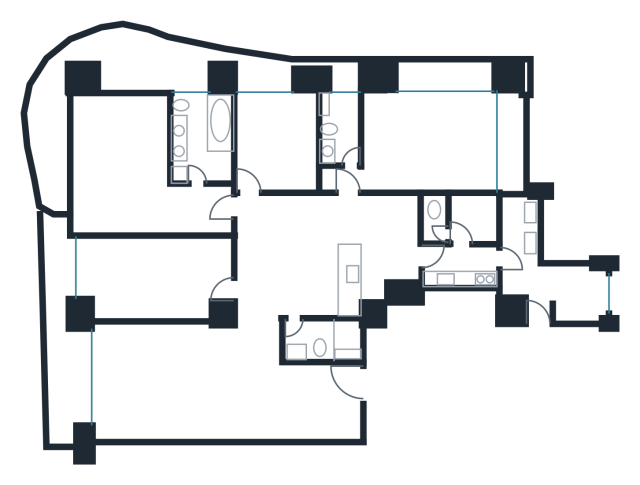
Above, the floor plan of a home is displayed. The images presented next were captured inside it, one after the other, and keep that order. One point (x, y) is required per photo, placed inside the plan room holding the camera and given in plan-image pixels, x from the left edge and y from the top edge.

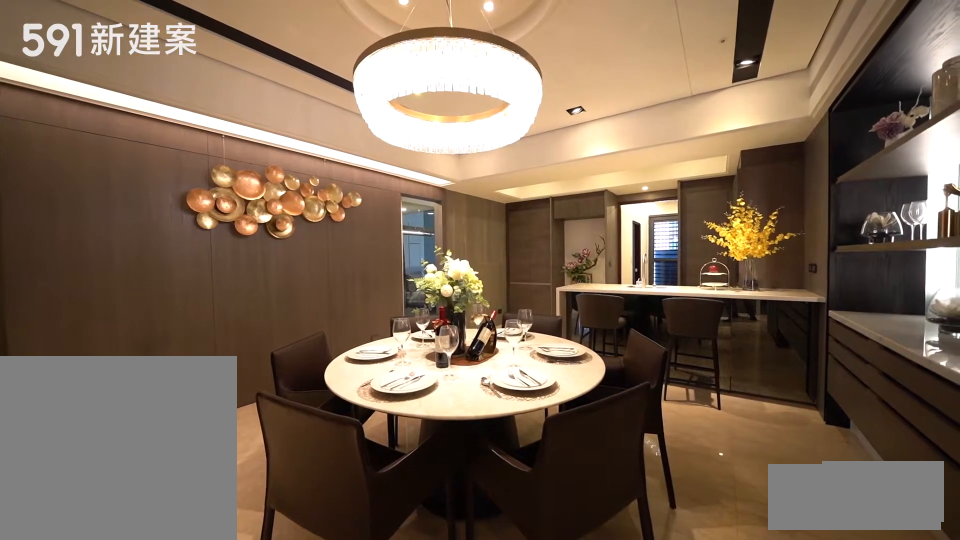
(283, 255)
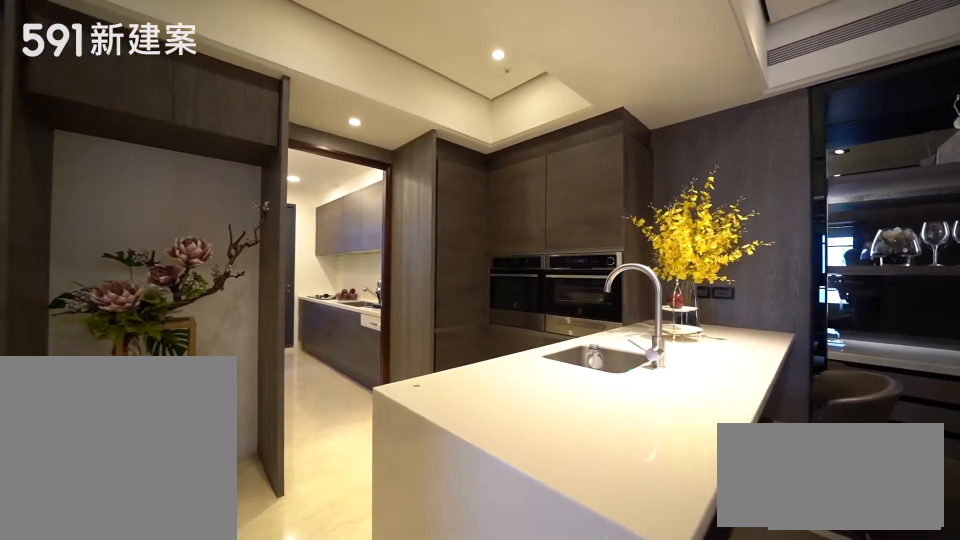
(373, 252)
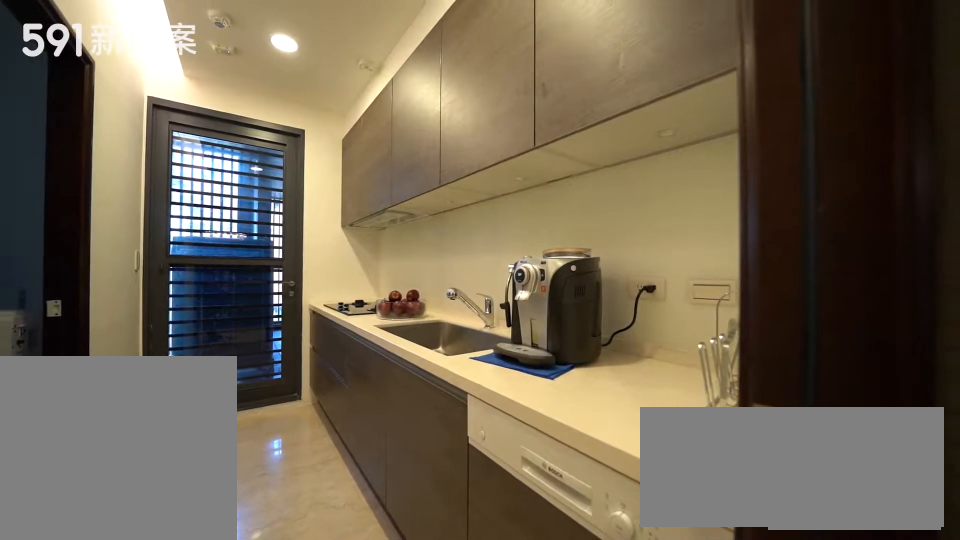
(464, 267)
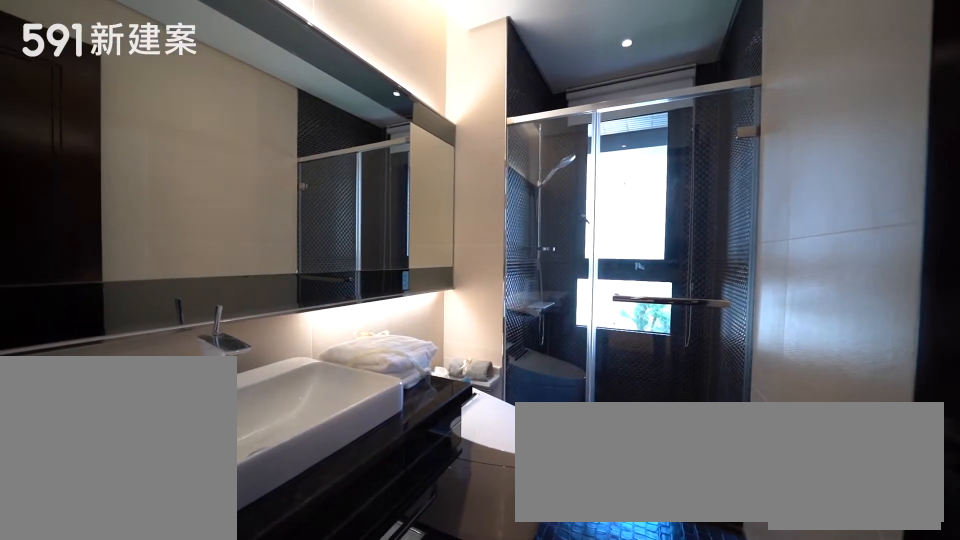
(342, 124)
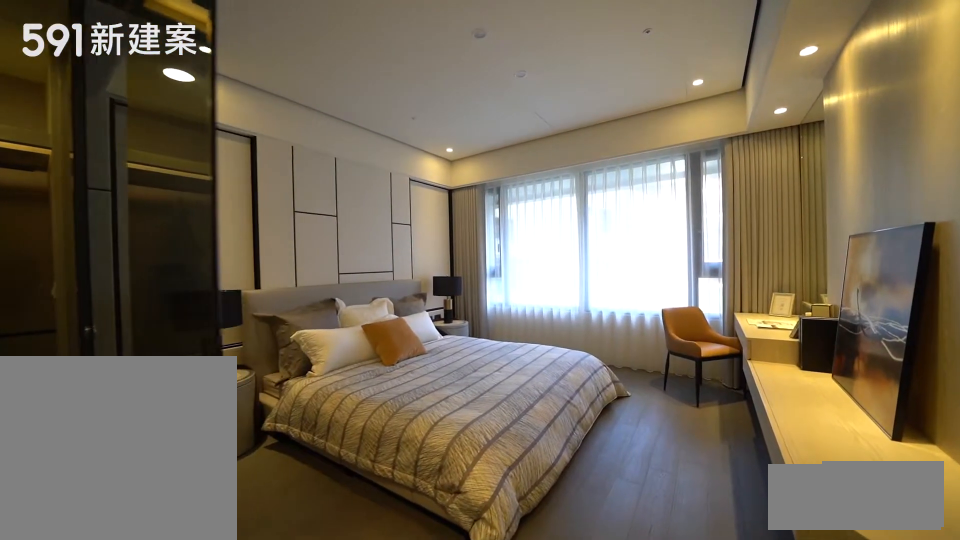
(425, 142)
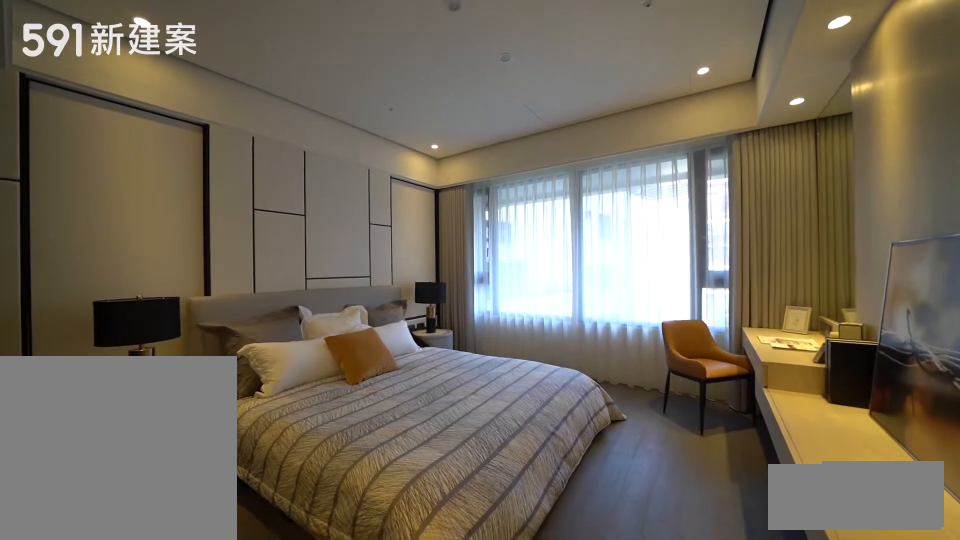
(425, 142)
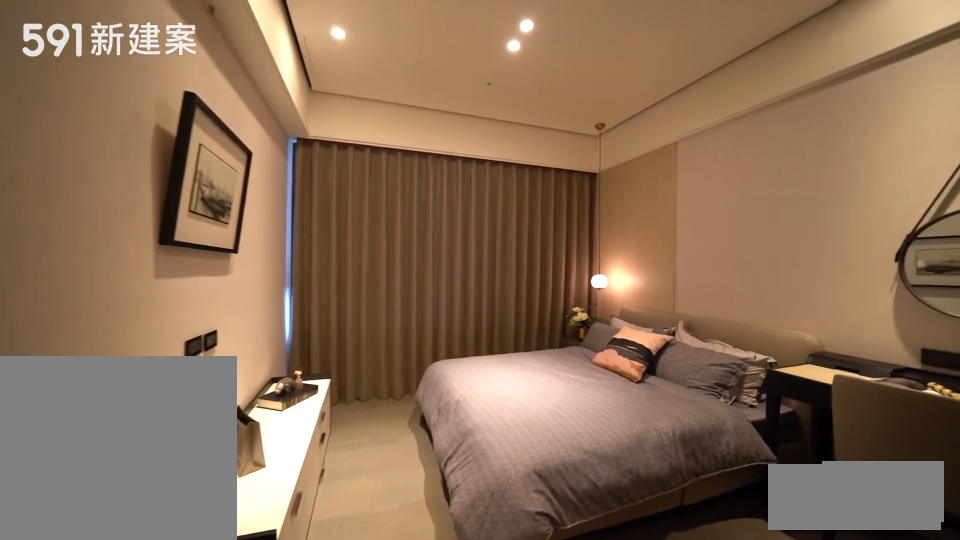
(278, 141)
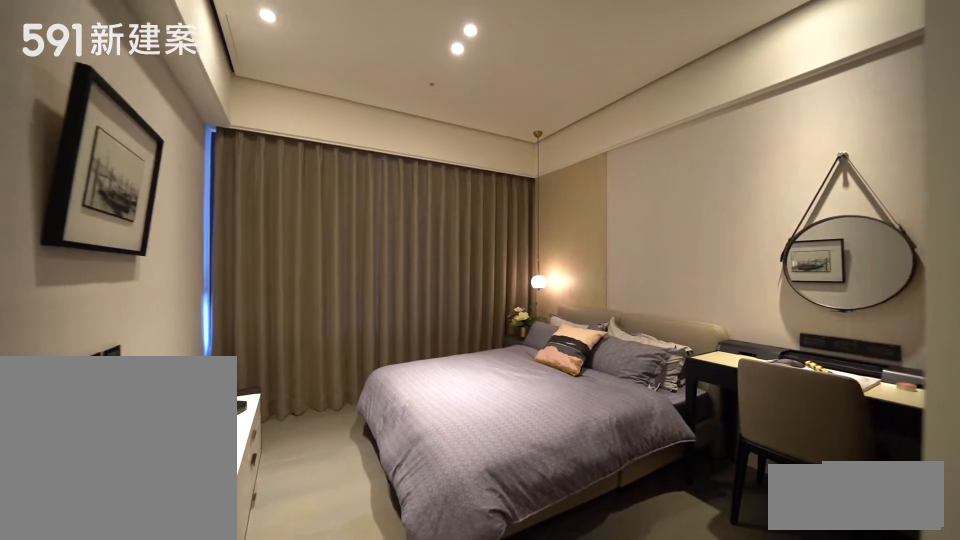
(278, 141)
